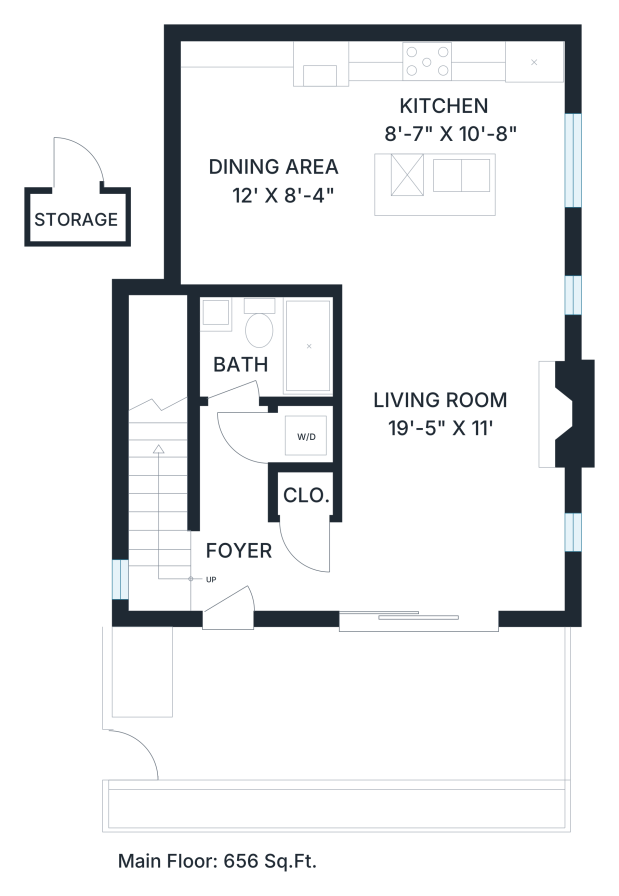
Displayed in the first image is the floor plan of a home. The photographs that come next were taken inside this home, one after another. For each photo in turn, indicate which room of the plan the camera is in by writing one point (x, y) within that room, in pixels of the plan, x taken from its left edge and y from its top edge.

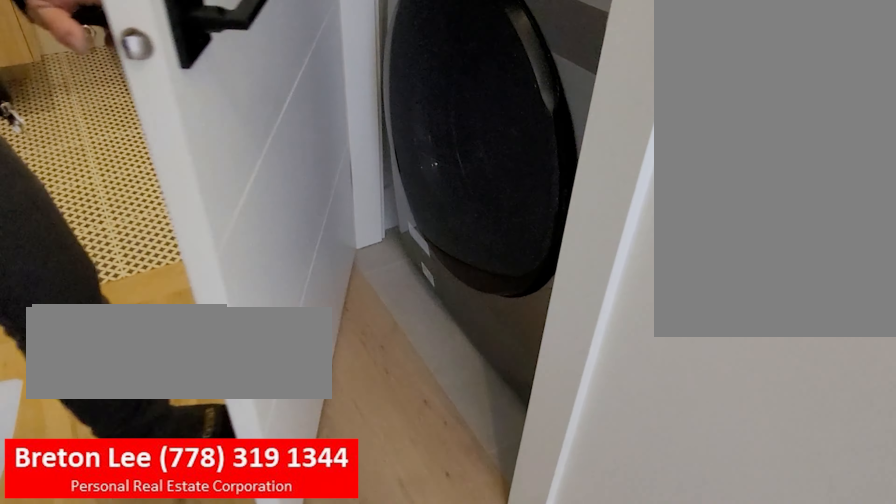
(308, 434)
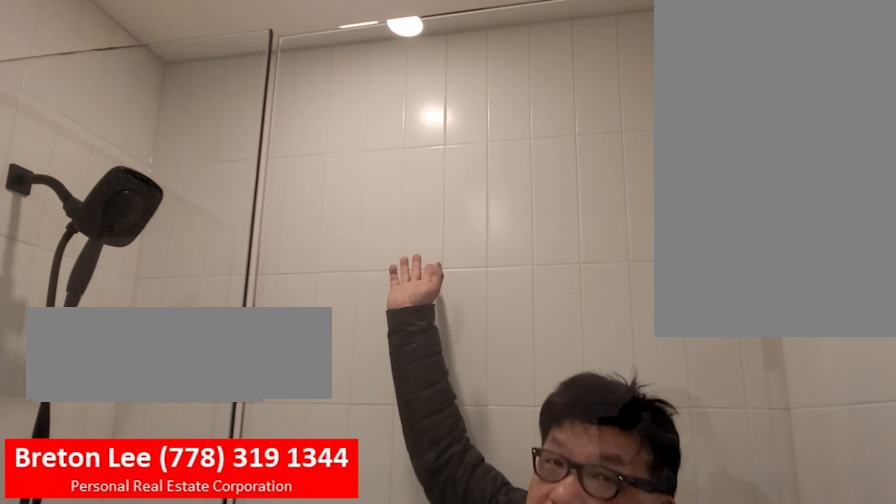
(242, 368)
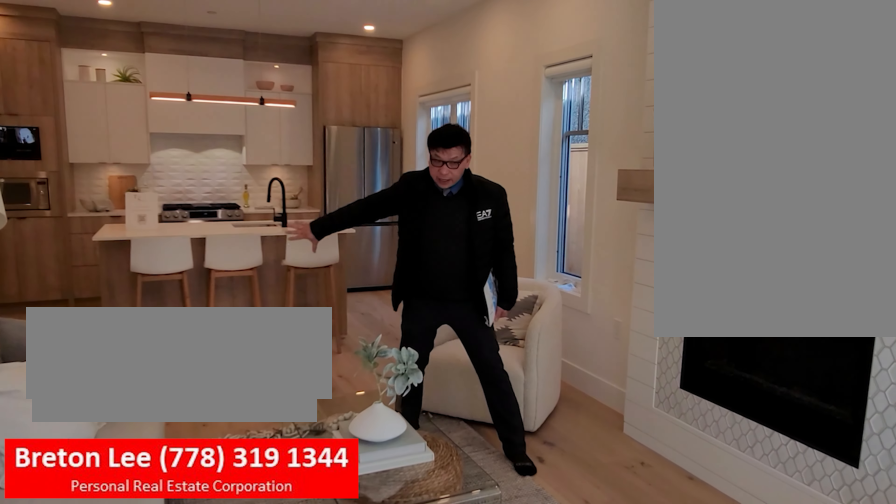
(436, 484)
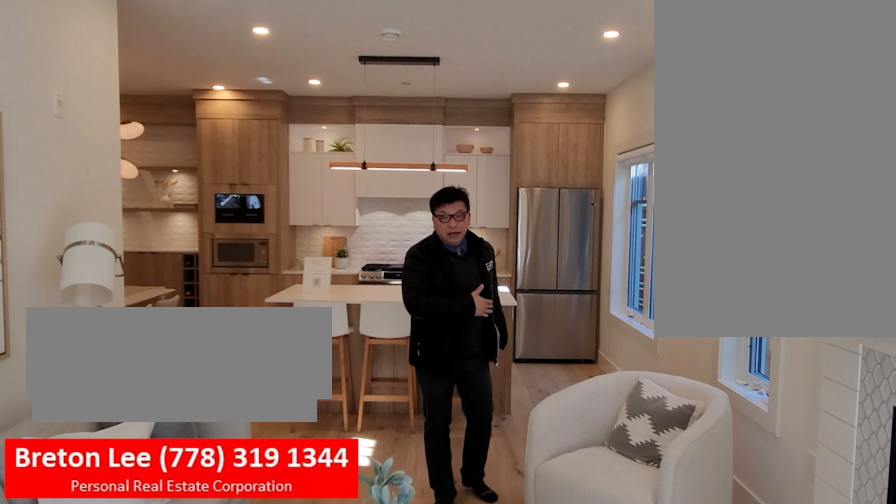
(436, 484)
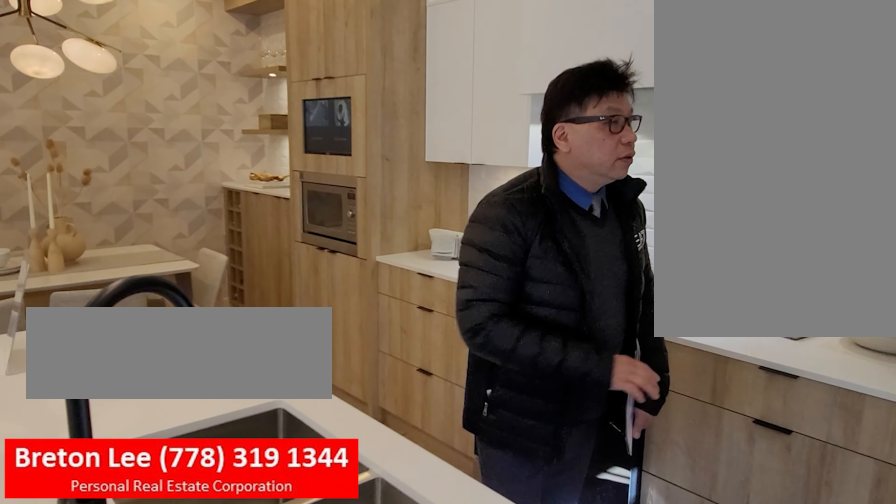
(529, 172)
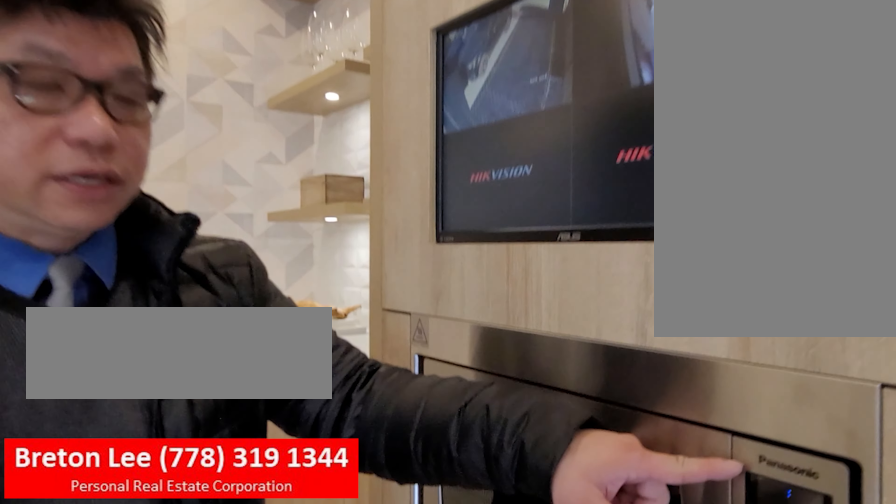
(529, 172)
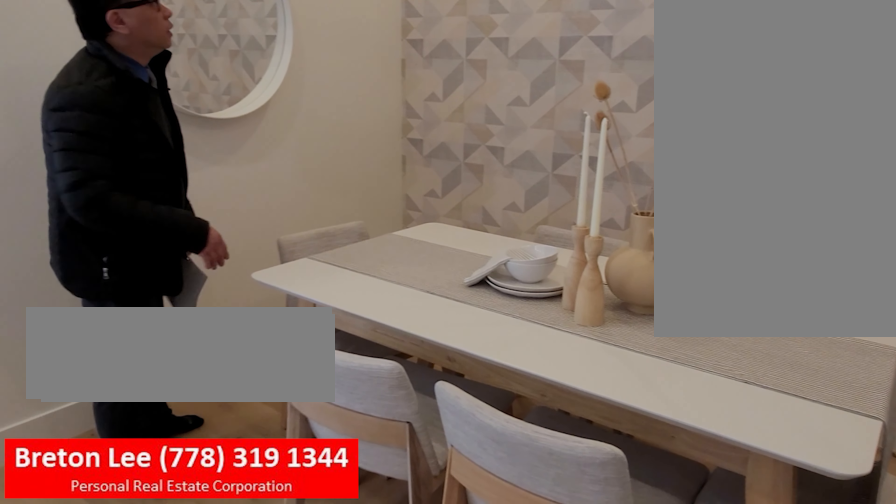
(270, 244)
